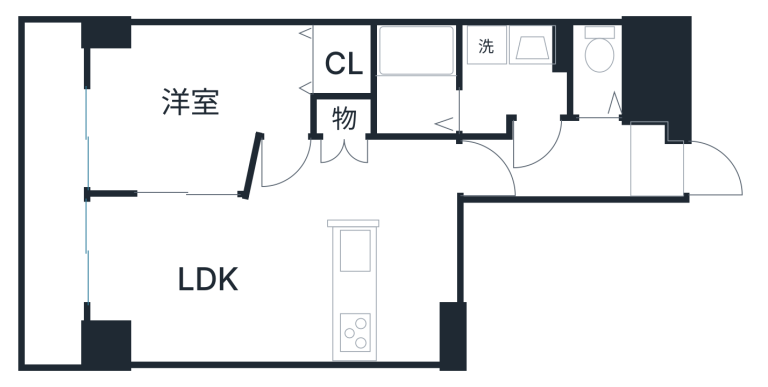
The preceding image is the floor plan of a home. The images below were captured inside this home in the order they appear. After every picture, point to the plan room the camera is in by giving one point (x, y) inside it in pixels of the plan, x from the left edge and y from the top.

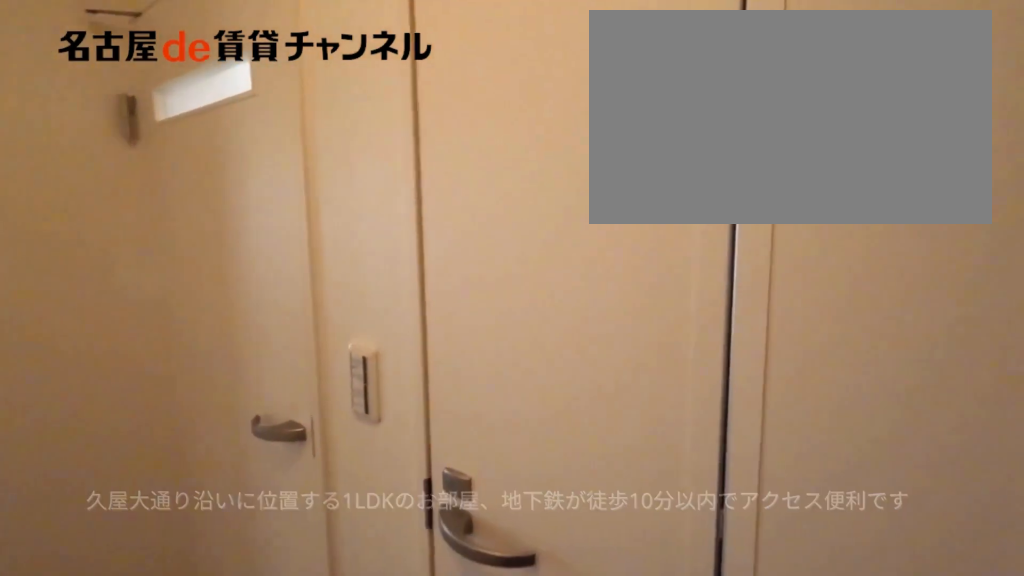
(659, 162)
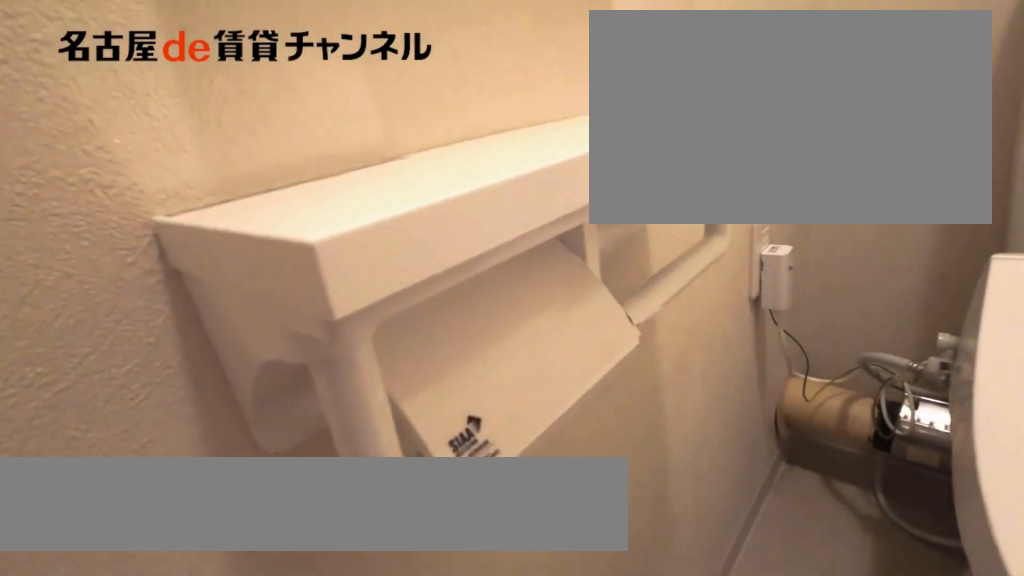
(599, 73)
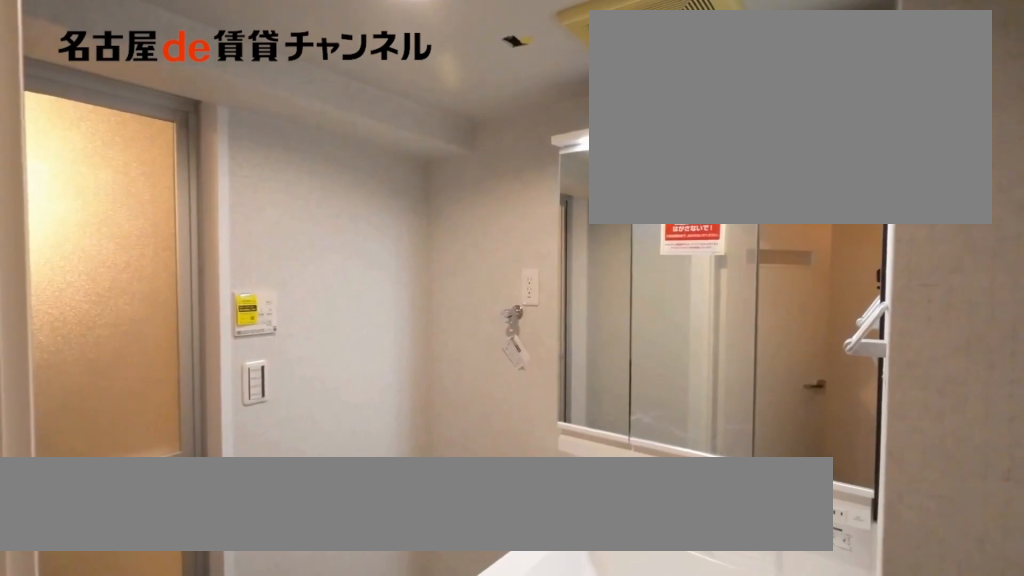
(514, 75)
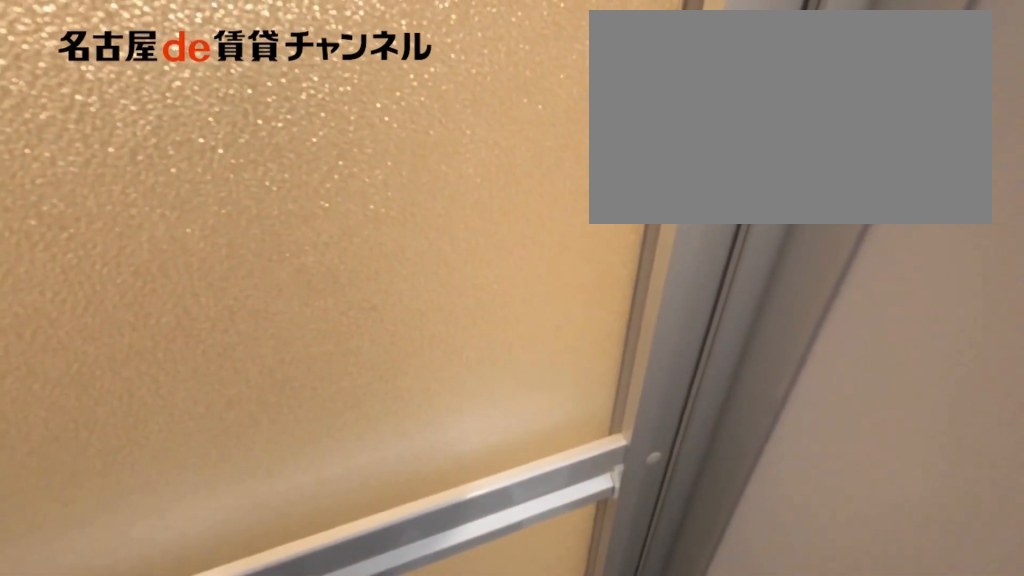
(514, 75)
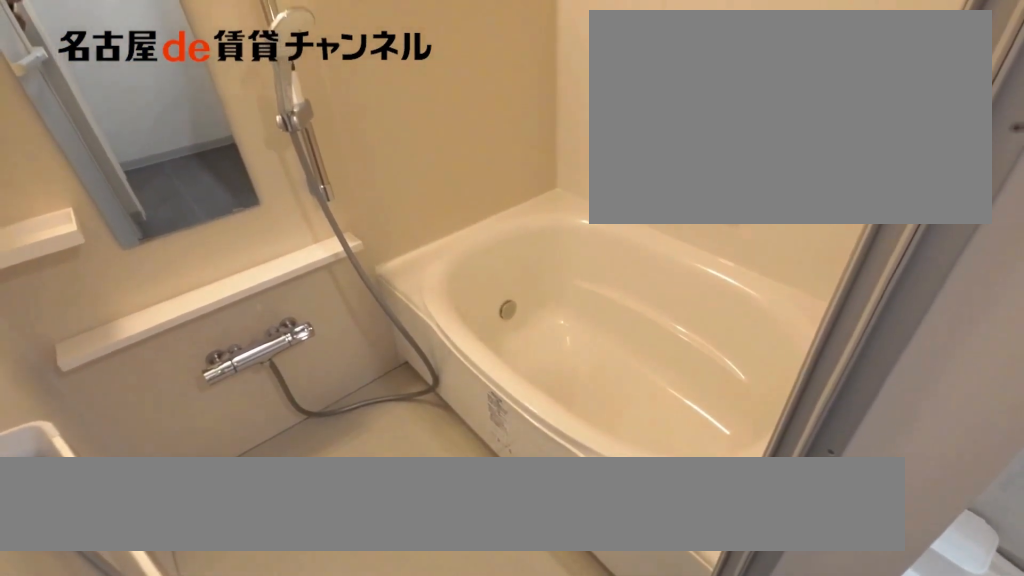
(413, 82)
